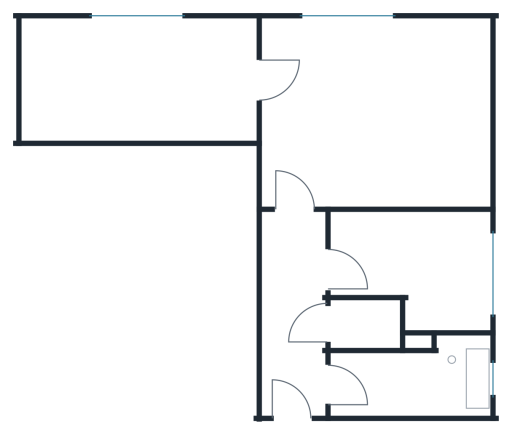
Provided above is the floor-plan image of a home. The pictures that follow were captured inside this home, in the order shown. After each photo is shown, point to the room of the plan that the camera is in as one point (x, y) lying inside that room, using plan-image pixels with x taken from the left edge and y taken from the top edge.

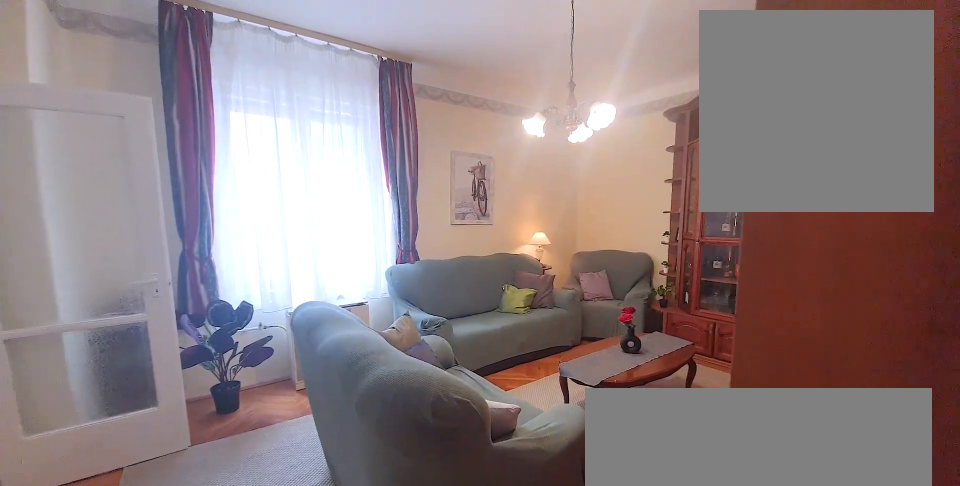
(382, 121)
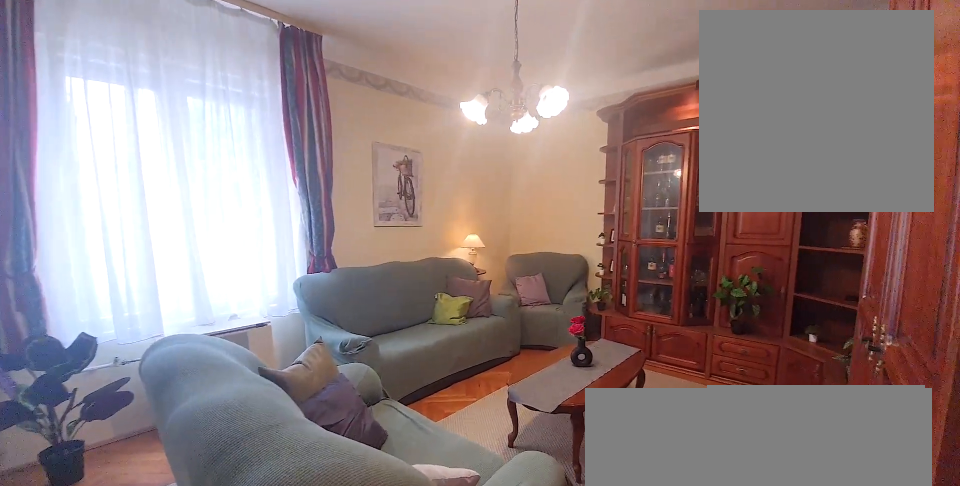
(381, 121)
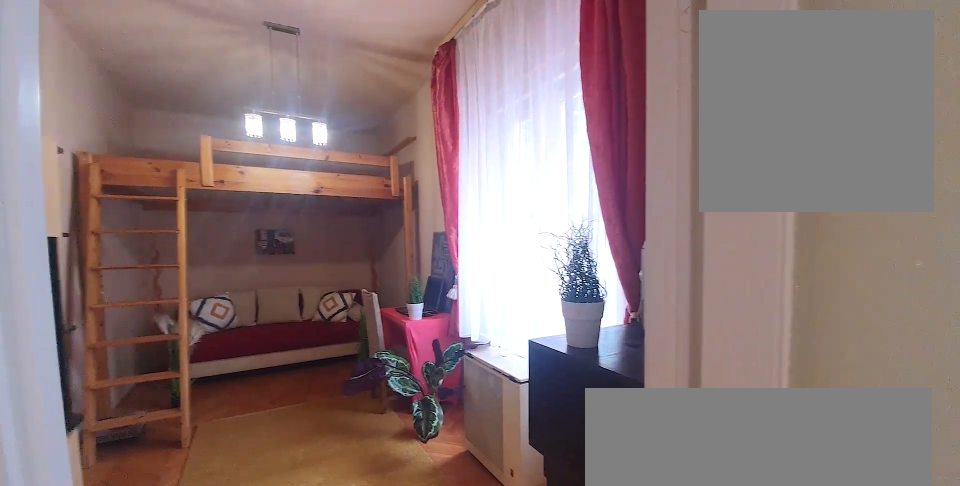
(142, 81)
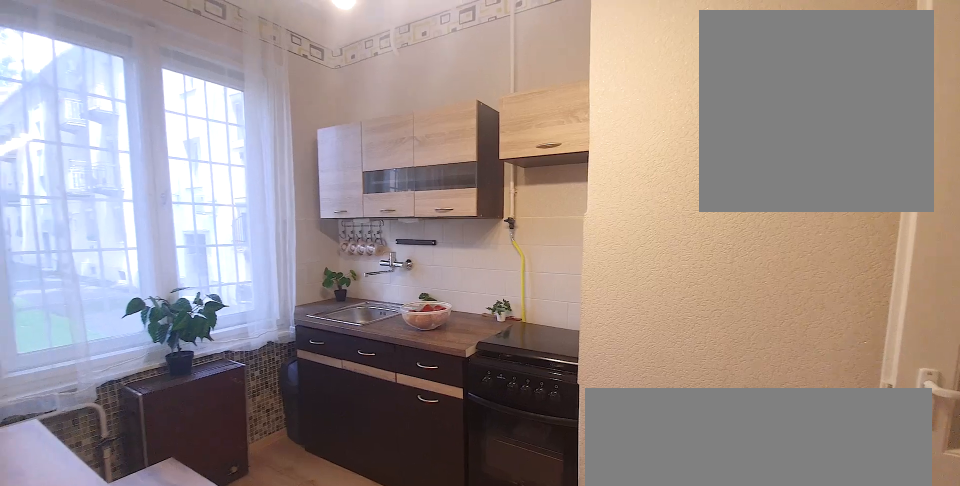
(419, 259)
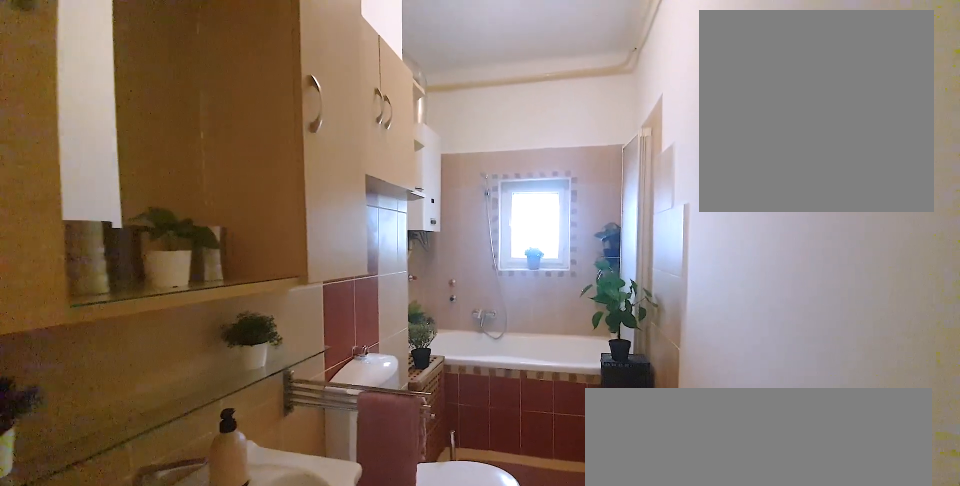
(419, 388)
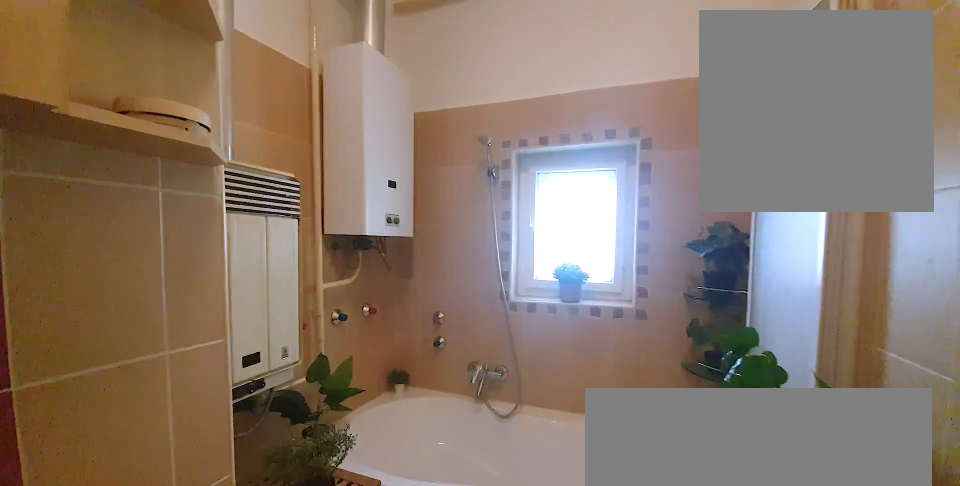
(419, 388)
